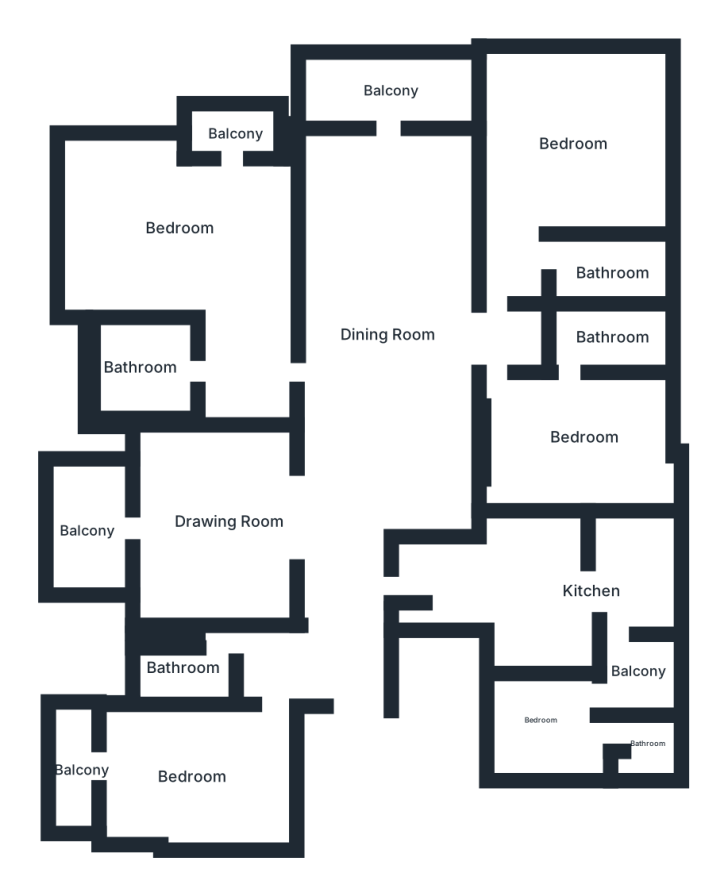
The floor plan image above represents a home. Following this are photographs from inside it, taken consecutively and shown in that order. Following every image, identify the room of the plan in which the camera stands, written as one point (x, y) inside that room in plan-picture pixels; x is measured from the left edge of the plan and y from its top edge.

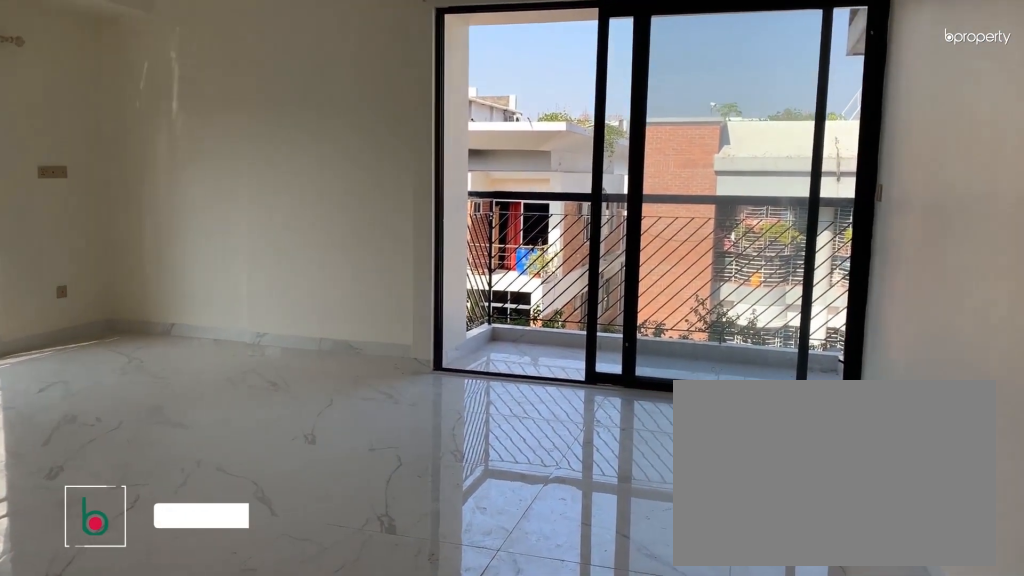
(183, 234)
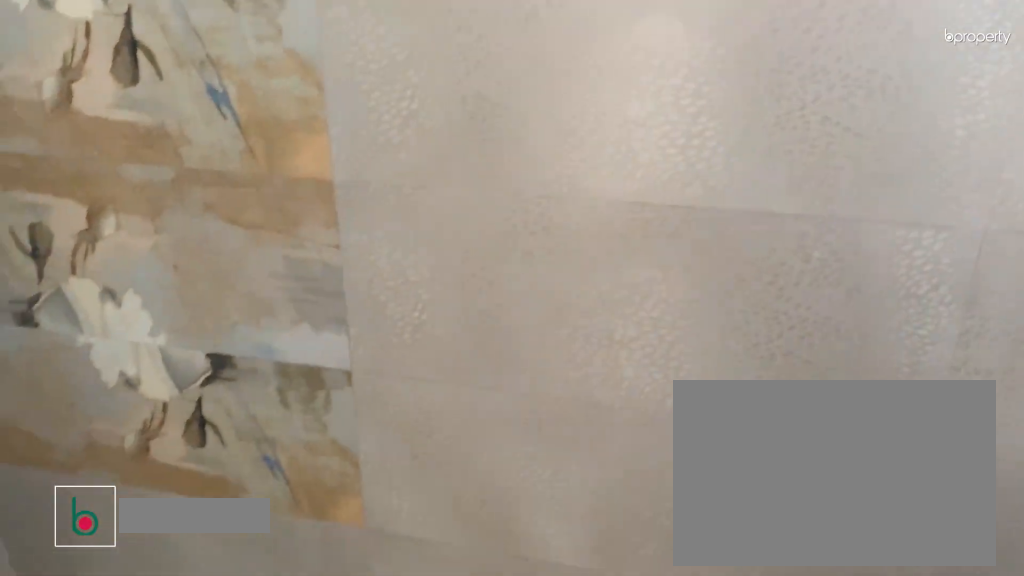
(139, 376)
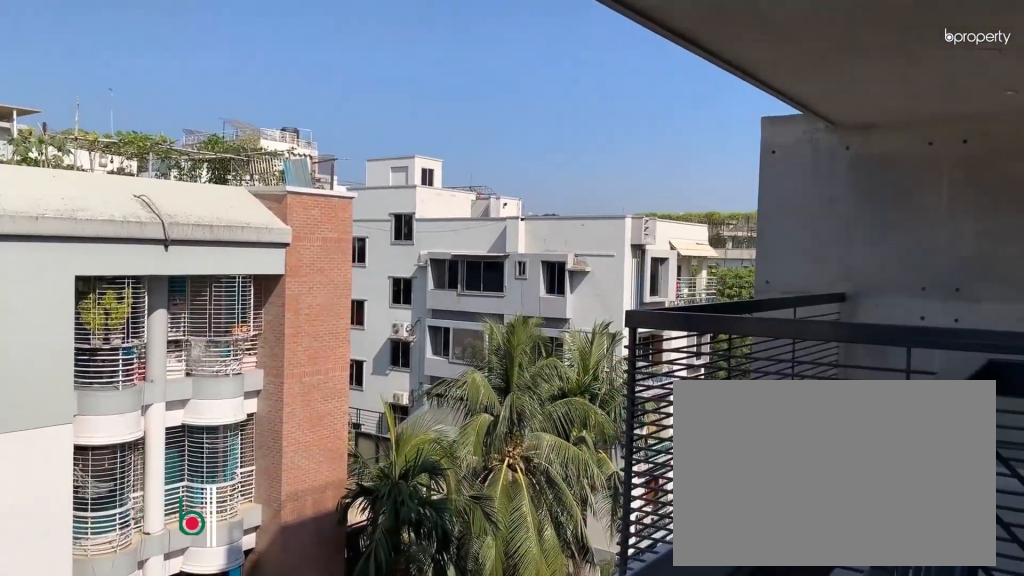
(233, 128)
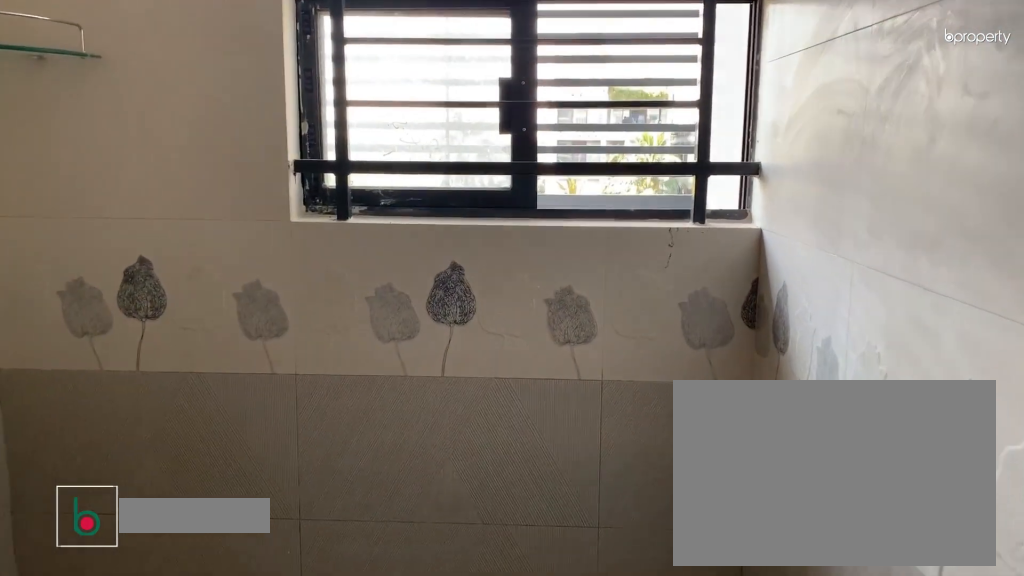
(171, 659)
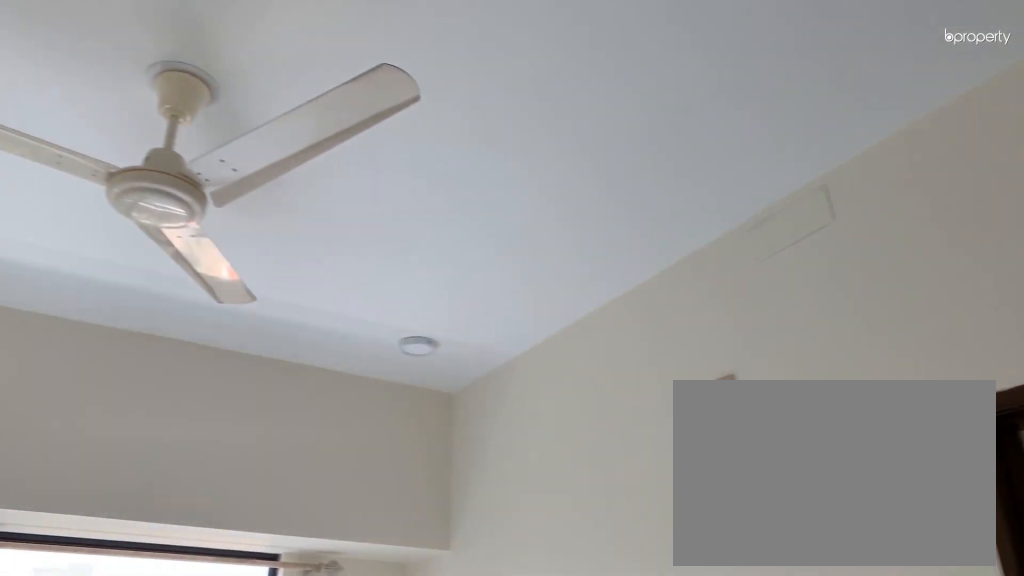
(202, 778)
